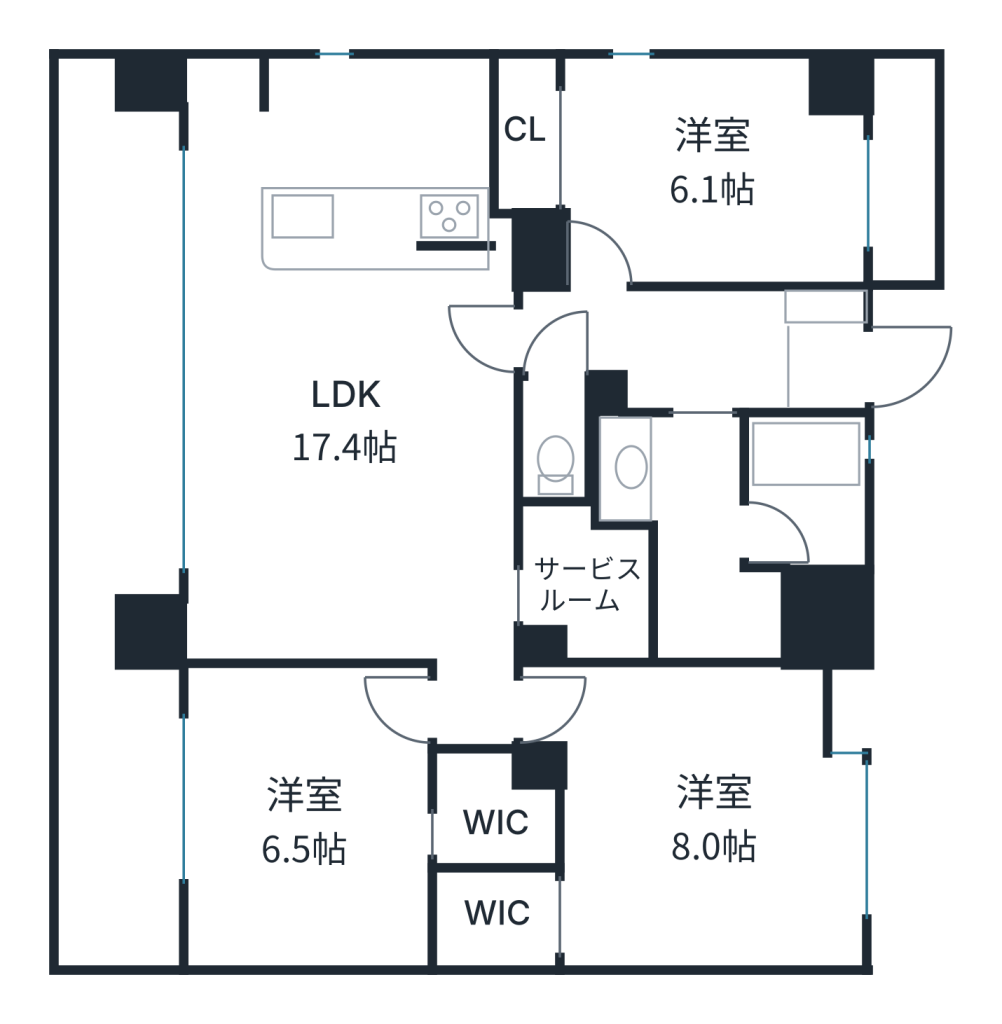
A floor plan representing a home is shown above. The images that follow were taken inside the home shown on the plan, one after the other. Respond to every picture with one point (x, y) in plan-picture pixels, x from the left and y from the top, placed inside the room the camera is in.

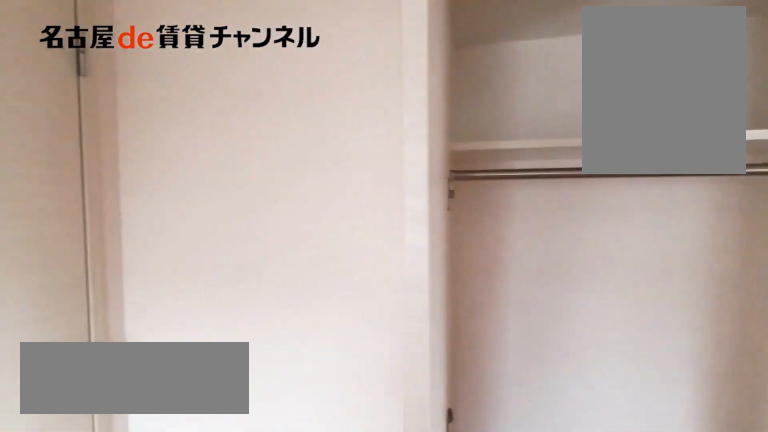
(678, 170)
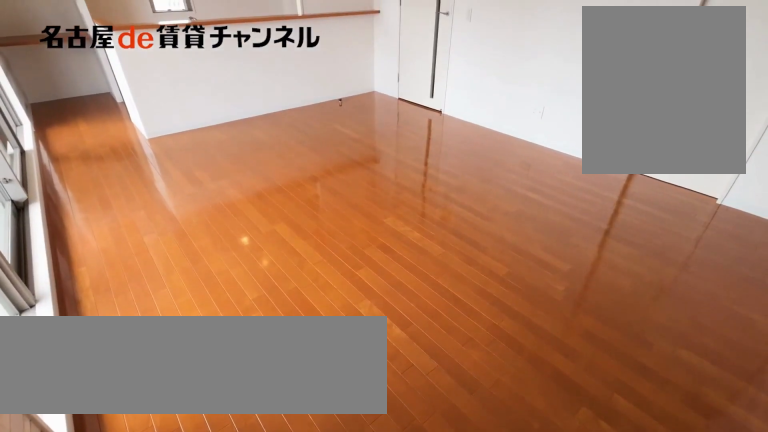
(345, 358)
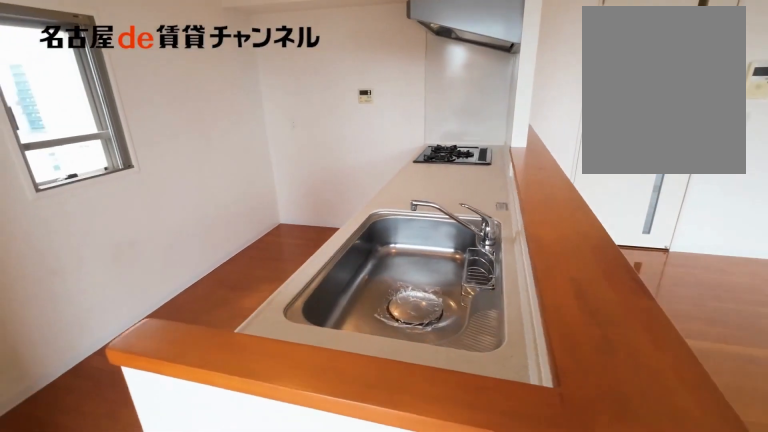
(345, 358)
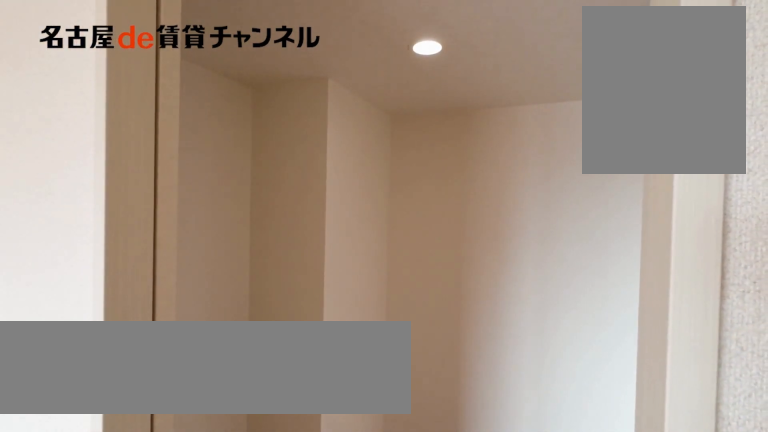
(584, 583)
